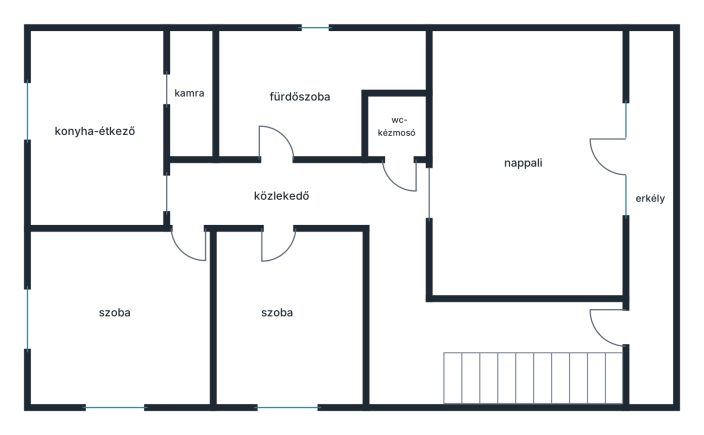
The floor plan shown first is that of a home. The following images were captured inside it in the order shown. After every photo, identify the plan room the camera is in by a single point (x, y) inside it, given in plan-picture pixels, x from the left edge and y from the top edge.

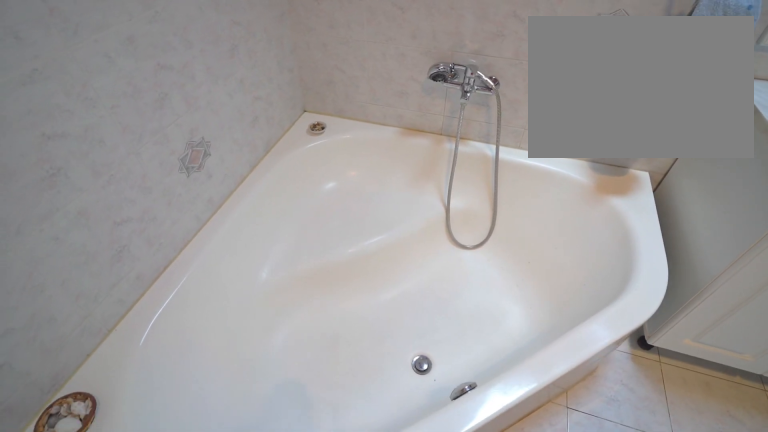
(283, 90)
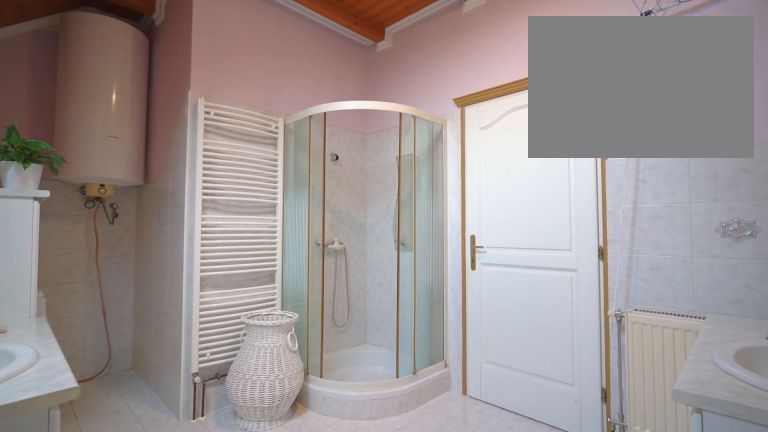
(283, 90)
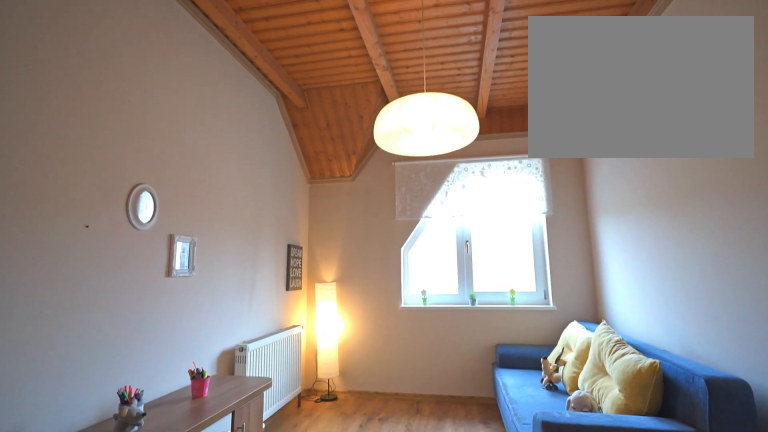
(284, 324)
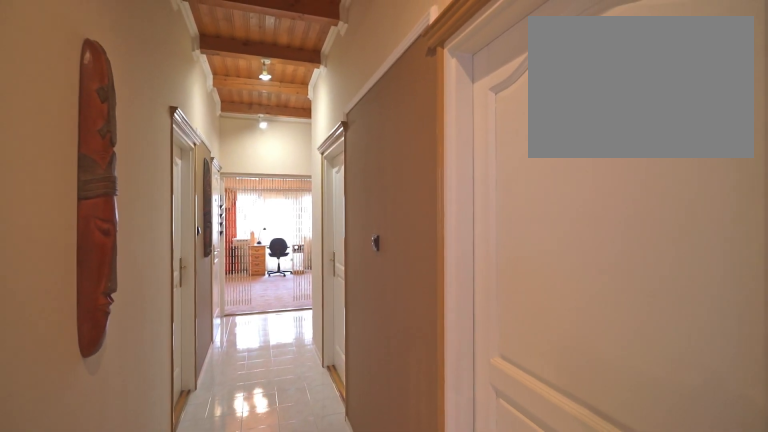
(283, 194)
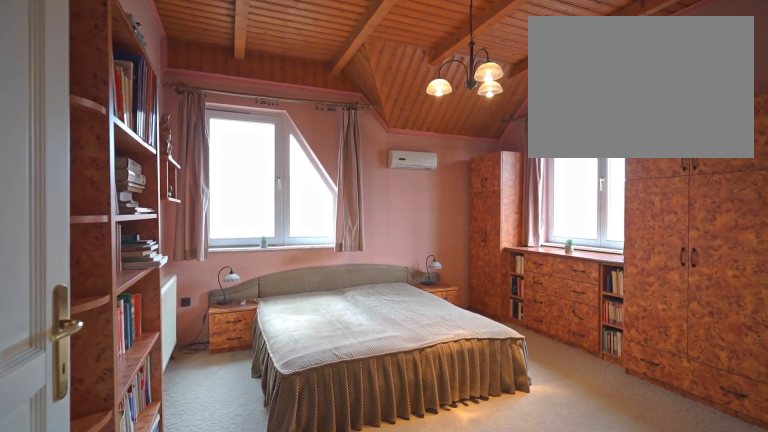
(126, 341)
